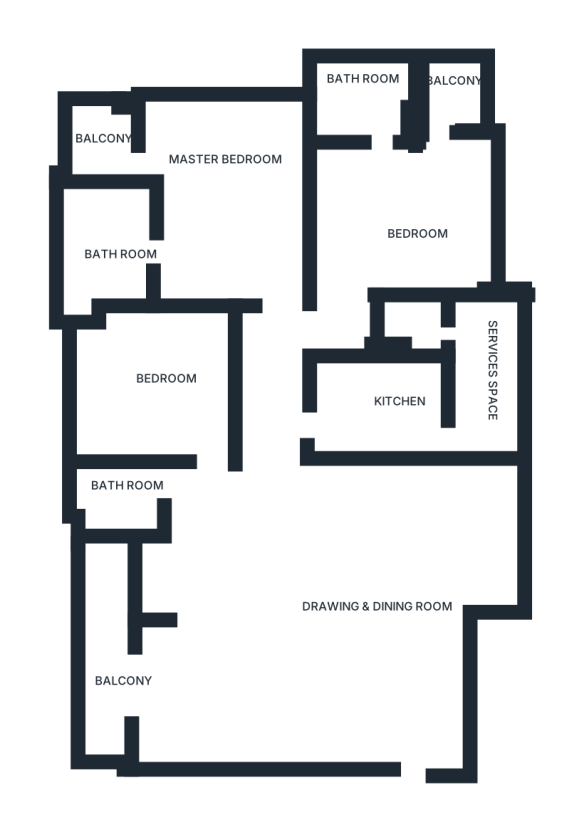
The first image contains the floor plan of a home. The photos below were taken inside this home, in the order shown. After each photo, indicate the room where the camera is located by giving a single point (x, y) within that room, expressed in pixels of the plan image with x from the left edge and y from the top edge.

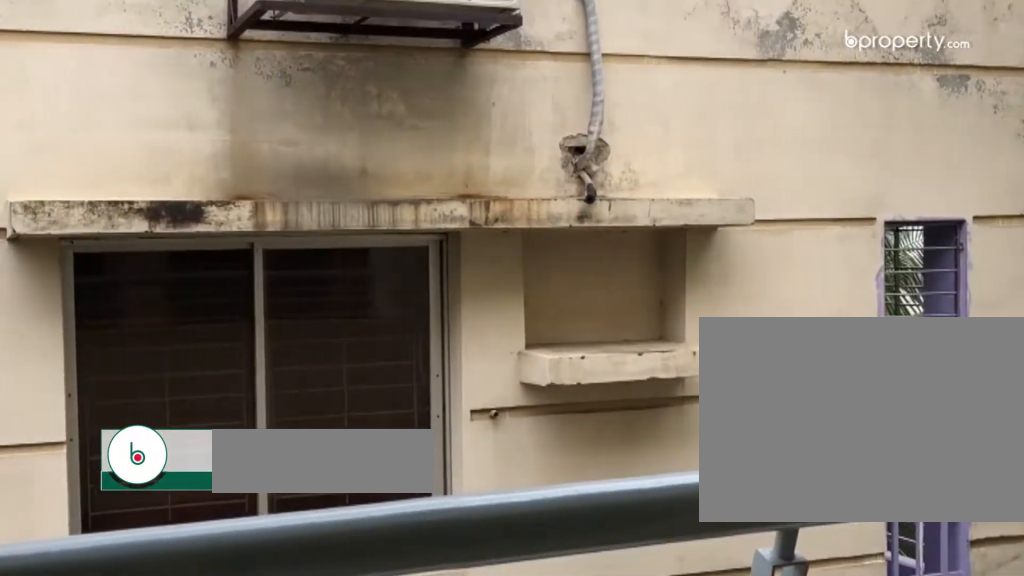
(117, 700)
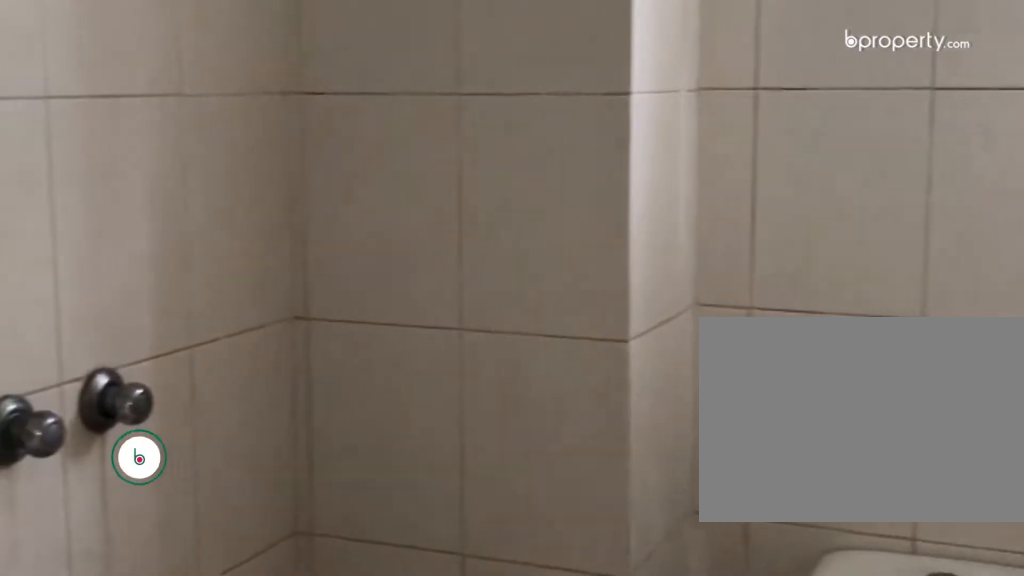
(136, 500)
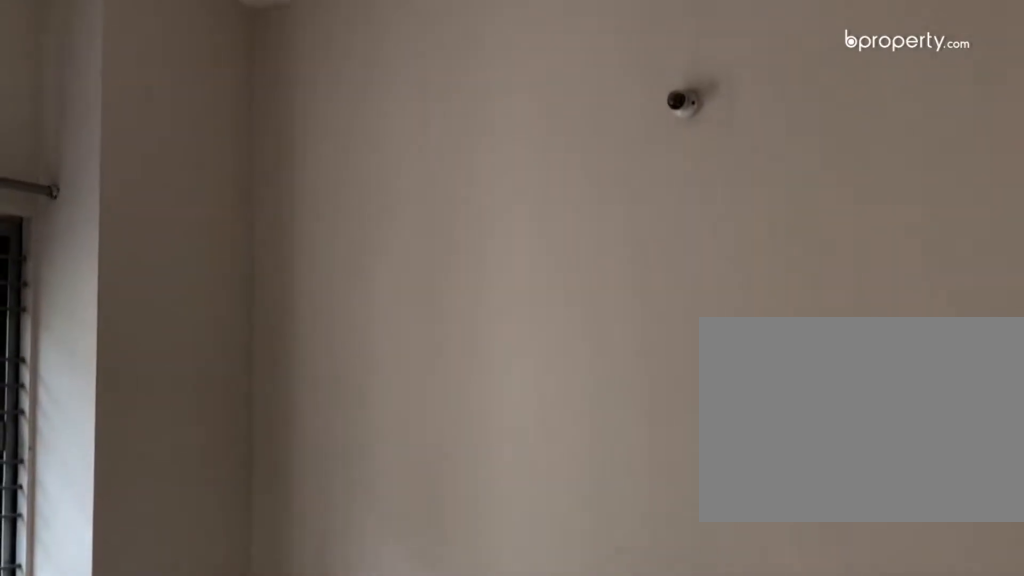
(186, 413)
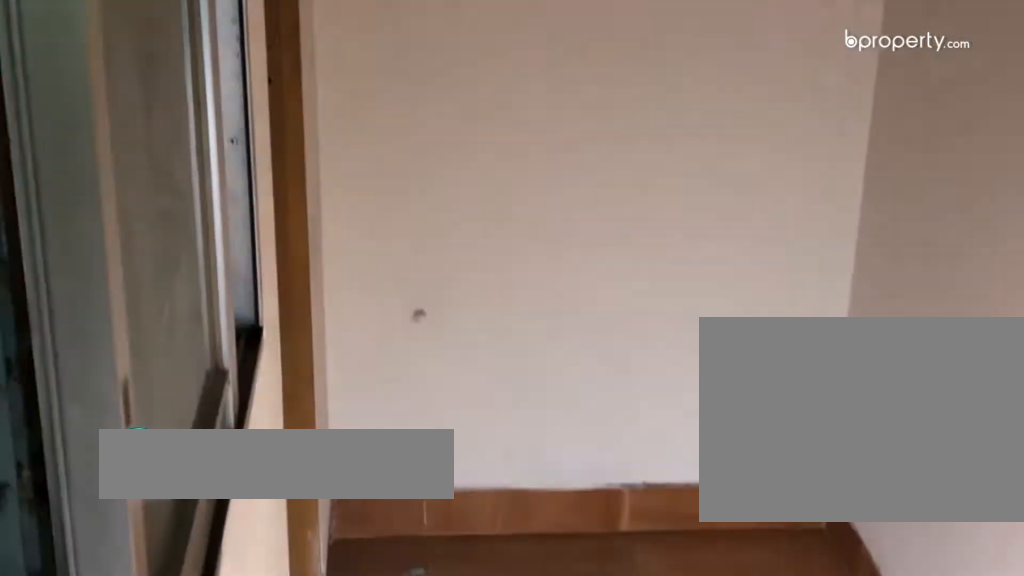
(495, 358)
